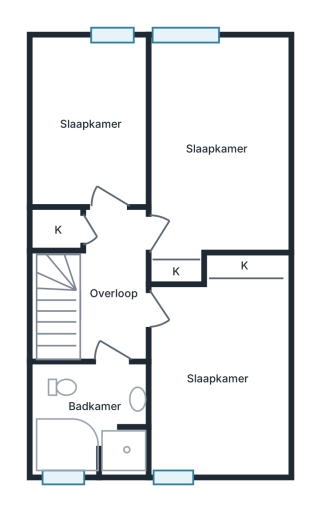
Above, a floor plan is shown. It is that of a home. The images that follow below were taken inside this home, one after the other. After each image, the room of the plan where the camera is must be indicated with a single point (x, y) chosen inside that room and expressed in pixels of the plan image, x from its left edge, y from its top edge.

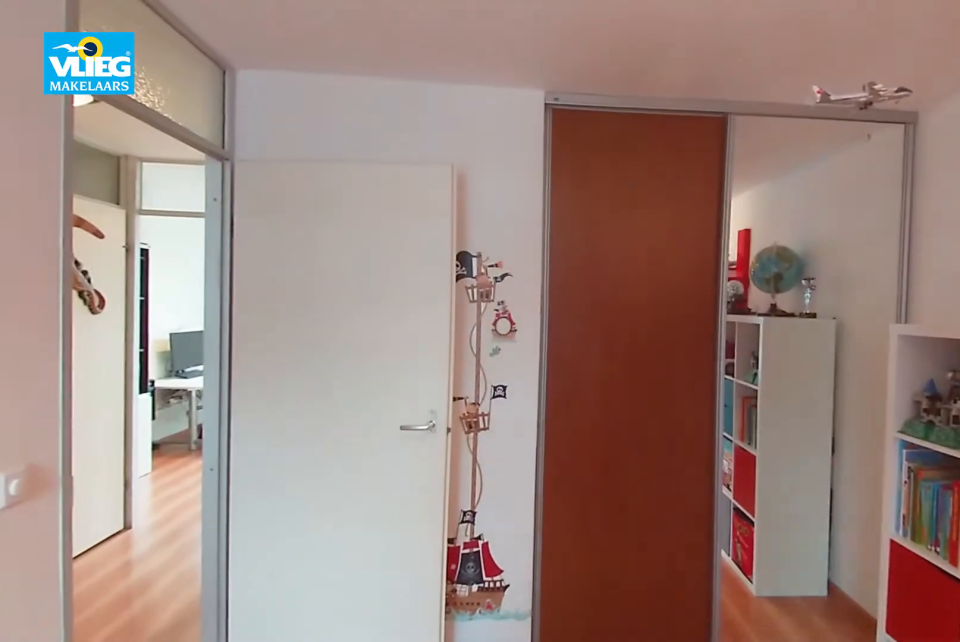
(218, 376)
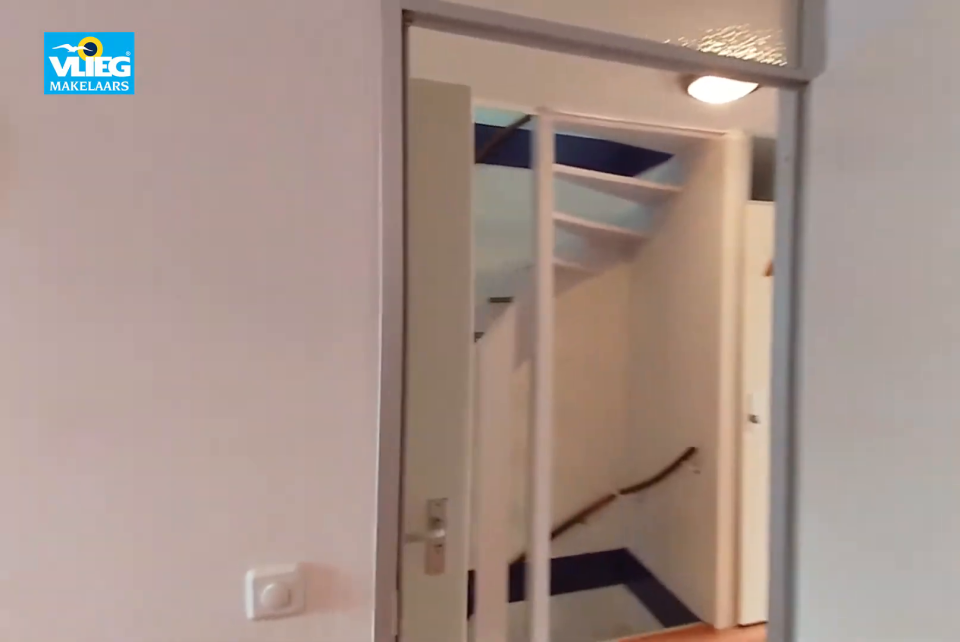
(218, 376)
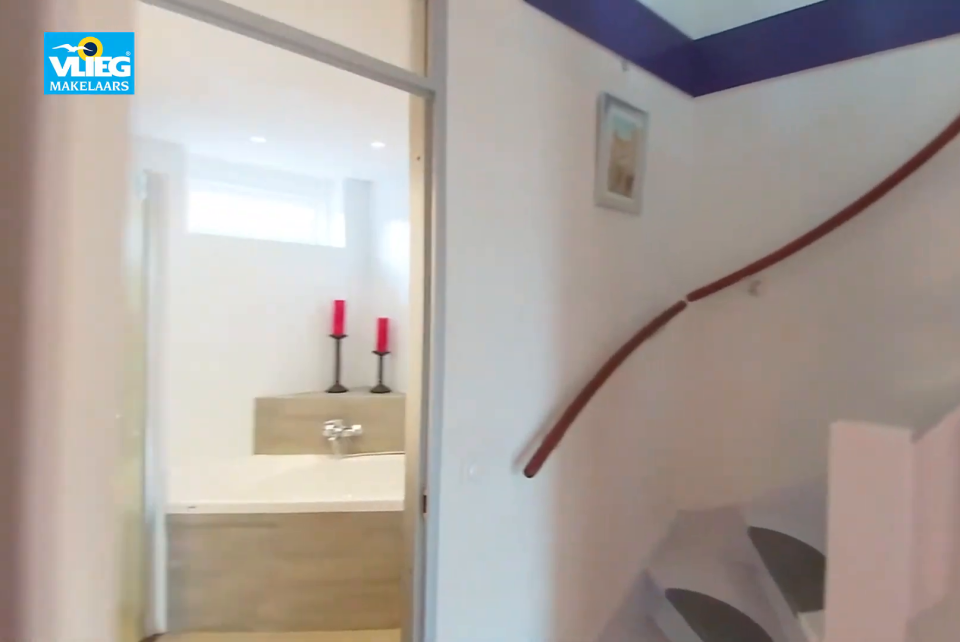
(112, 285)
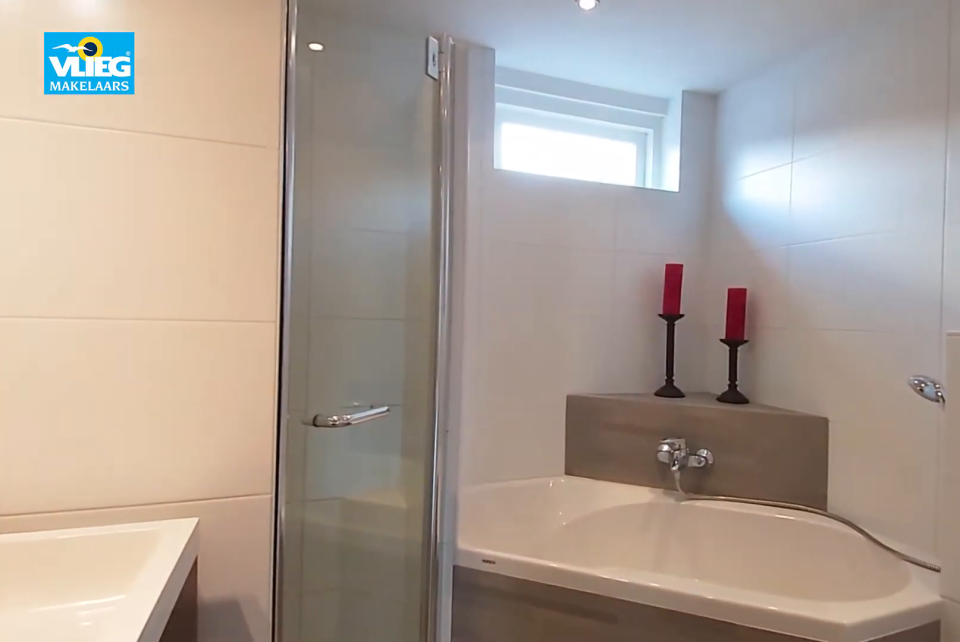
(90, 417)
